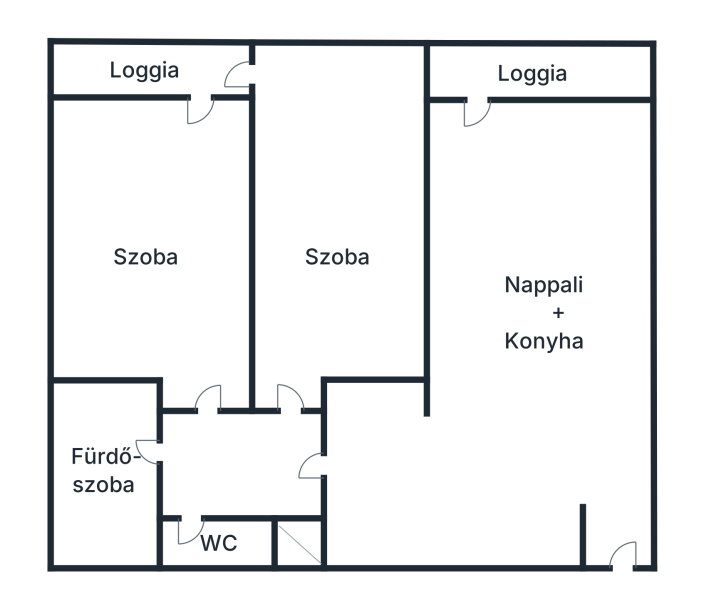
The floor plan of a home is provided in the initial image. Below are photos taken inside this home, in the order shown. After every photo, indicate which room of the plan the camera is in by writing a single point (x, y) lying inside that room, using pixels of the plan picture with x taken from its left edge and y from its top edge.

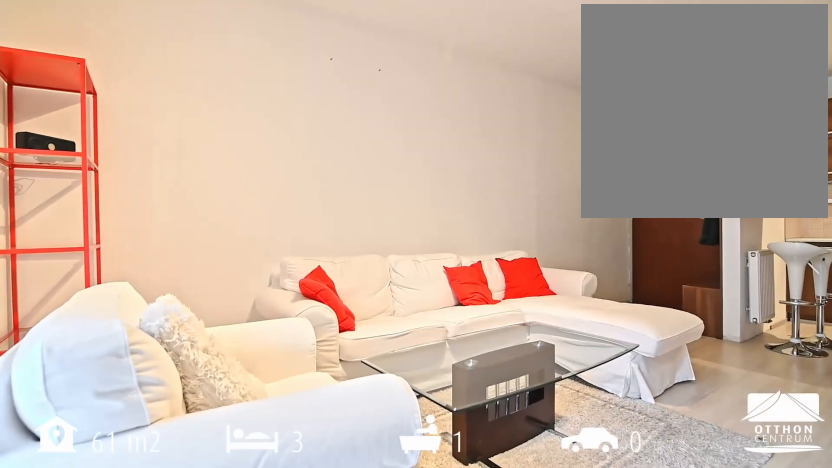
(522, 403)
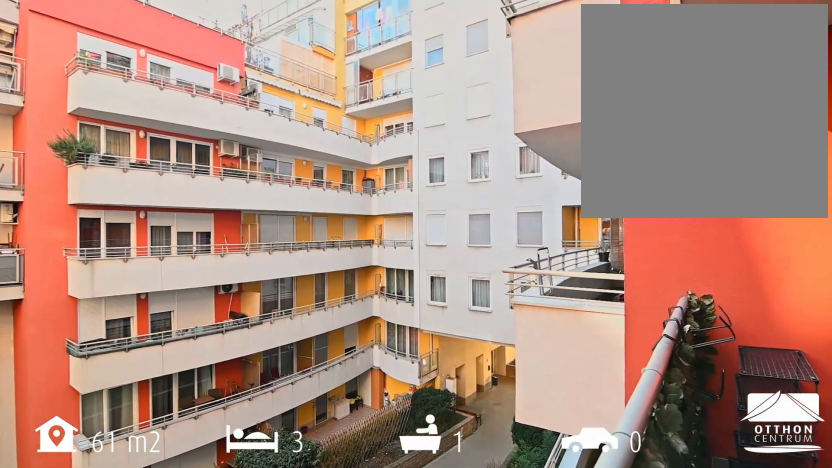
(537, 71)
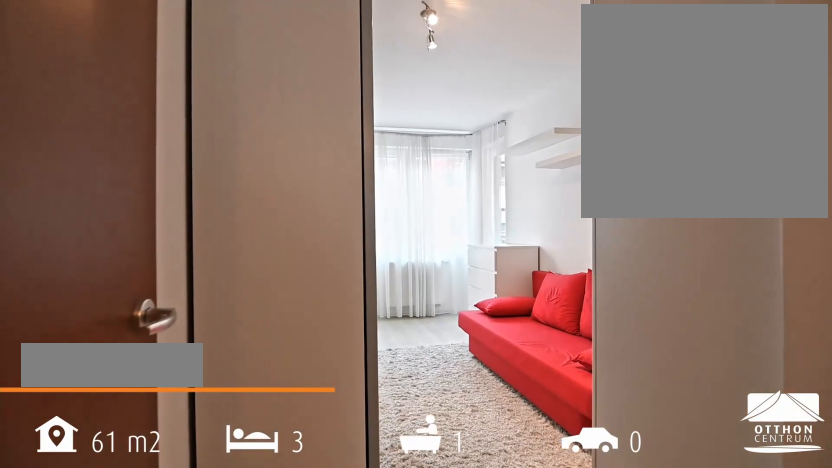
(343, 223)
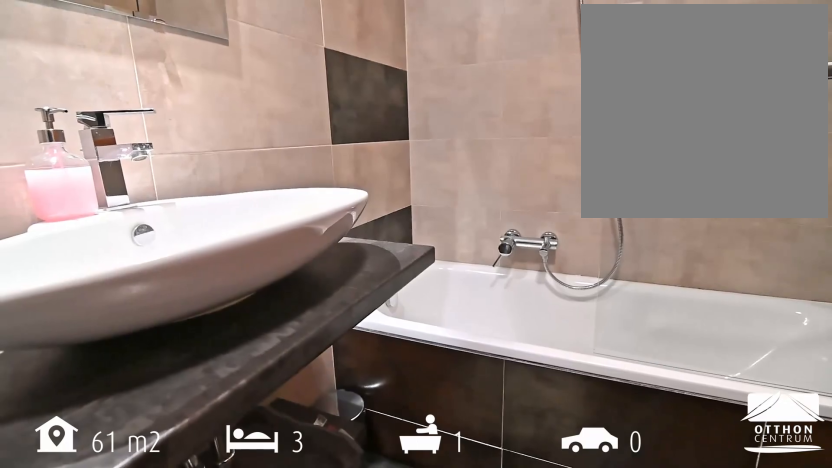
(103, 474)
